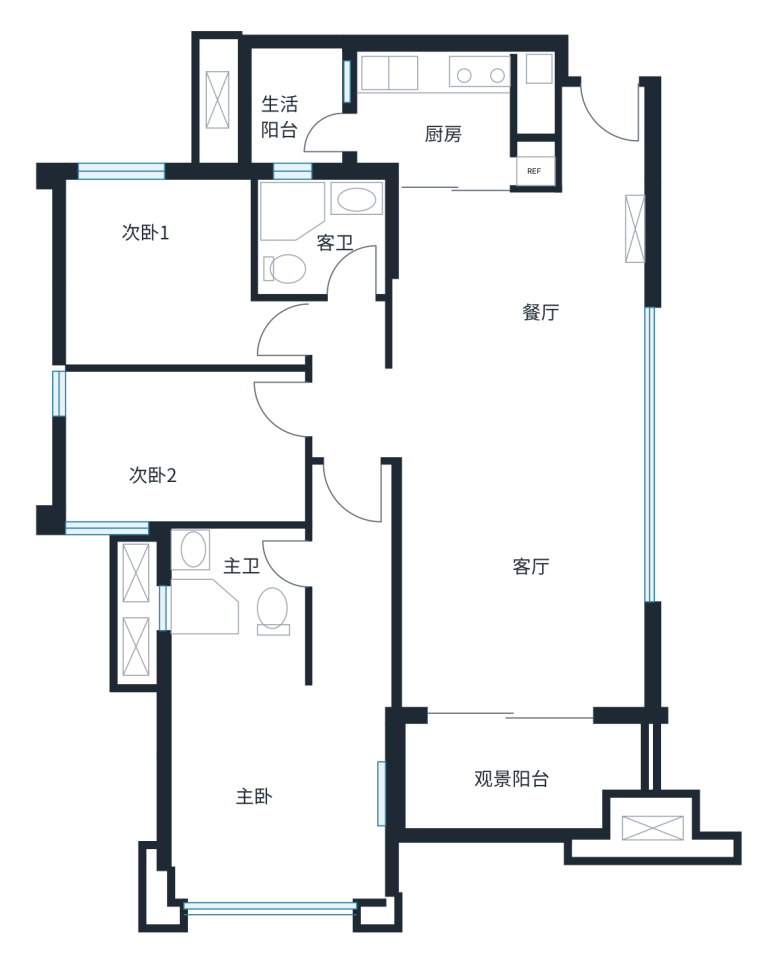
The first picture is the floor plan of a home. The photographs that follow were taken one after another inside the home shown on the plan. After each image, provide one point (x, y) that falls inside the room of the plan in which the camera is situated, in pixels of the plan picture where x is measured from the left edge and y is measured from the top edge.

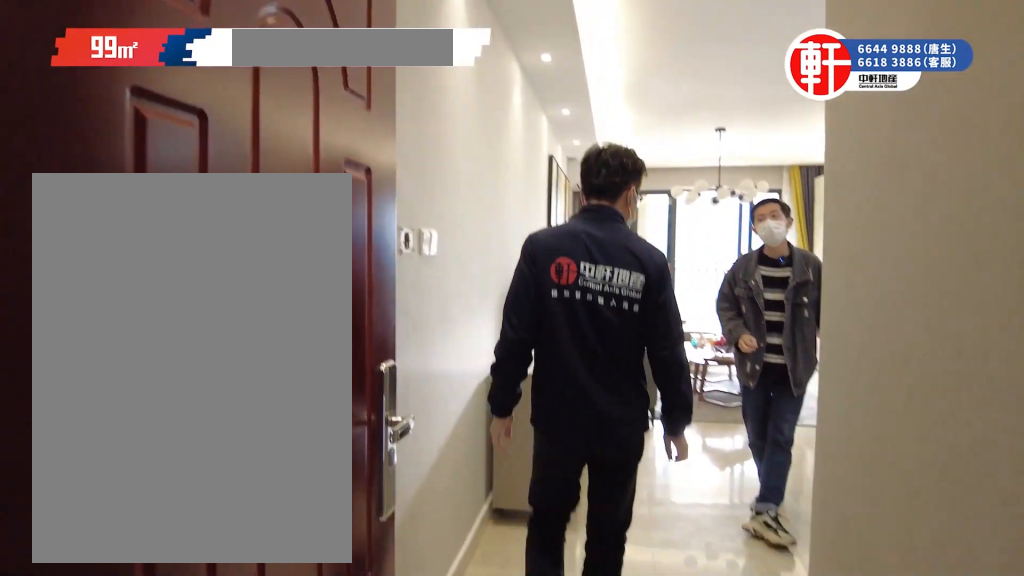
(605, 153)
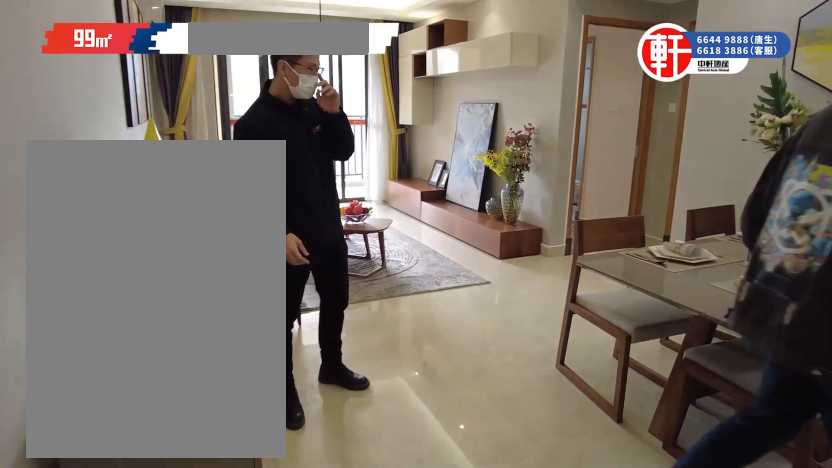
(520, 275)
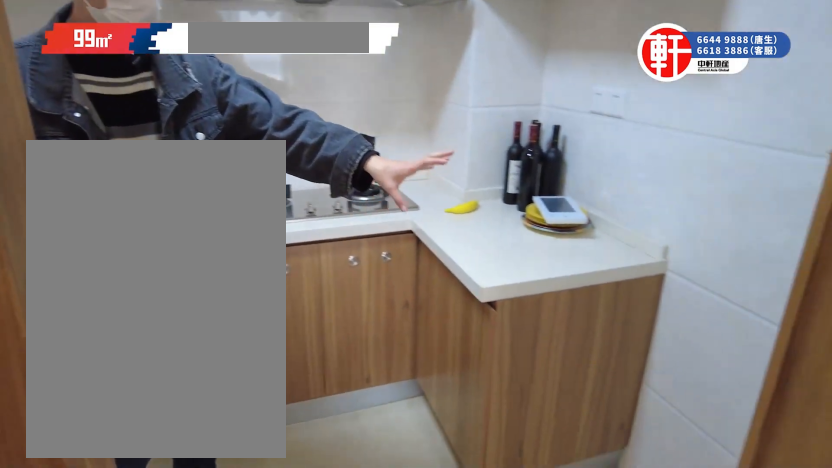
(446, 131)
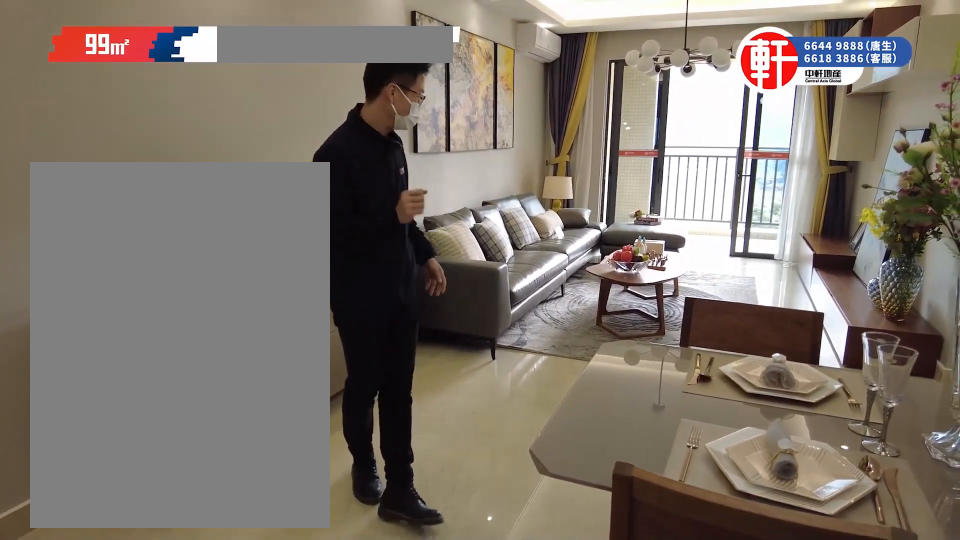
(520, 586)
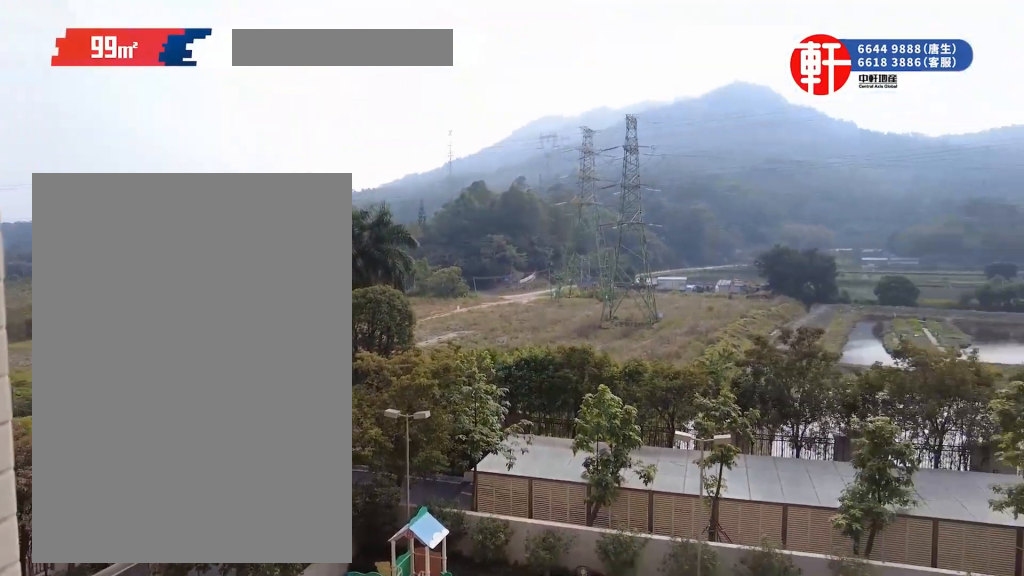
(509, 780)
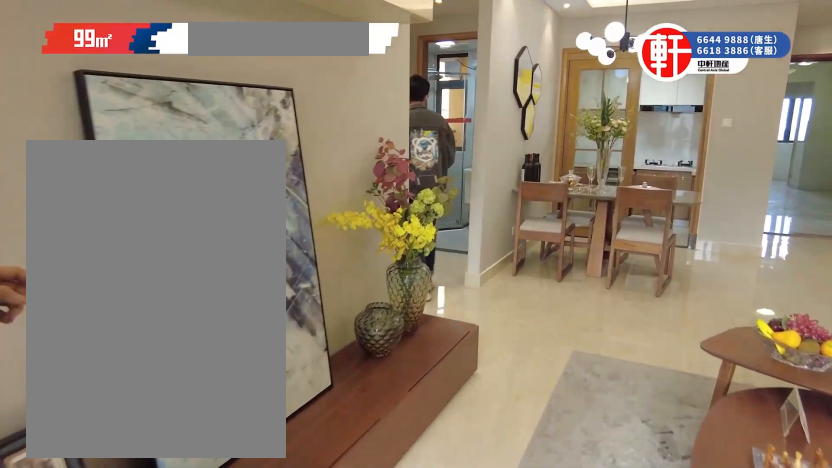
(525, 479)
